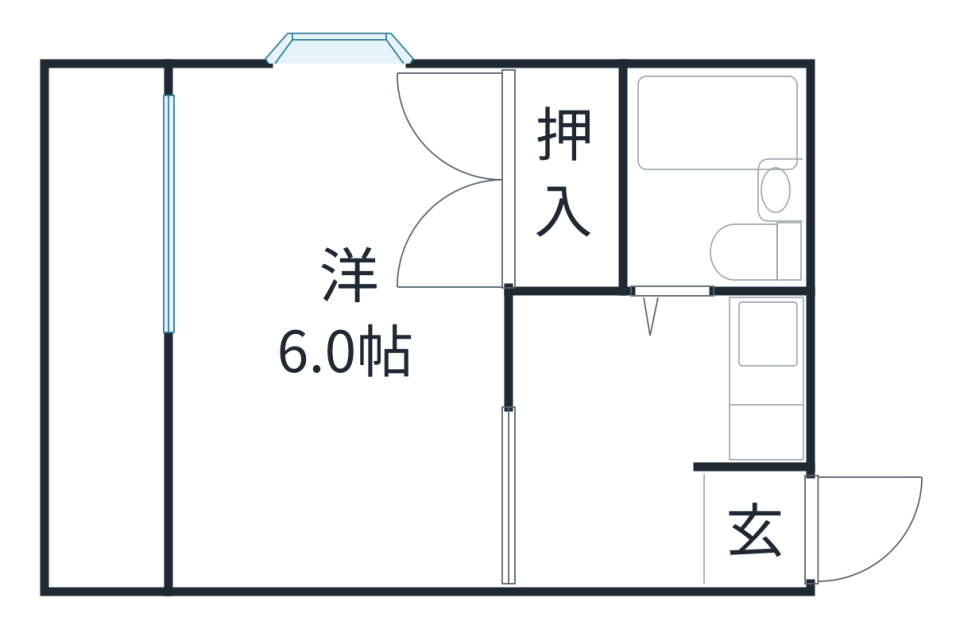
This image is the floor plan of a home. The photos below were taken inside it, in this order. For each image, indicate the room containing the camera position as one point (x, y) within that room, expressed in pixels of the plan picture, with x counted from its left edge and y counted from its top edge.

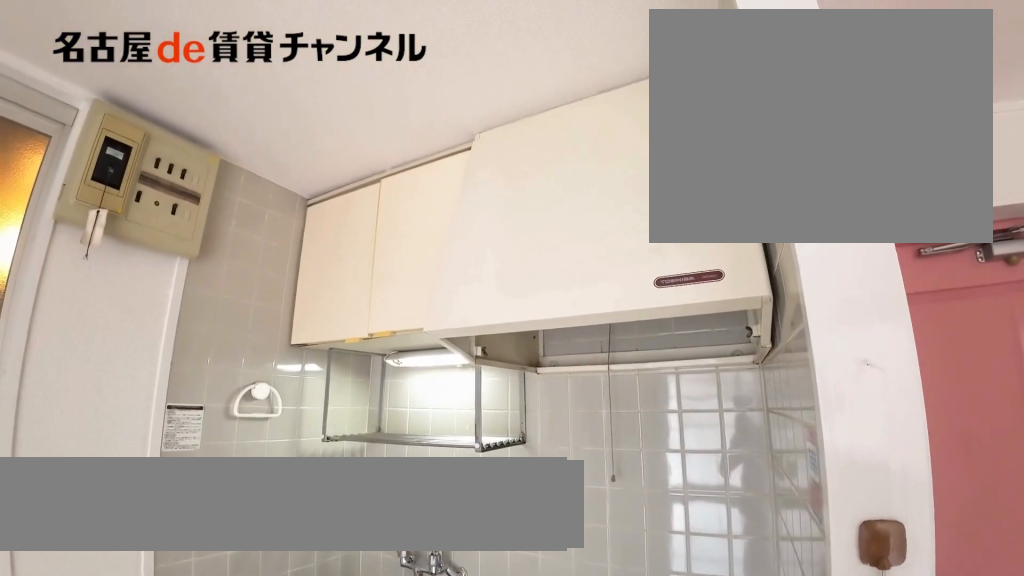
(772, 385)
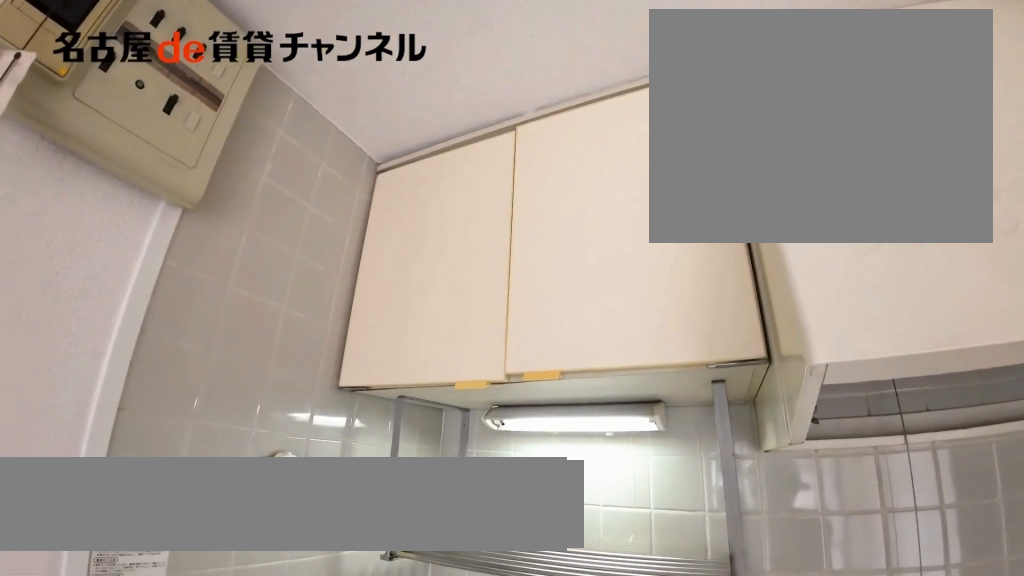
(772, 385)
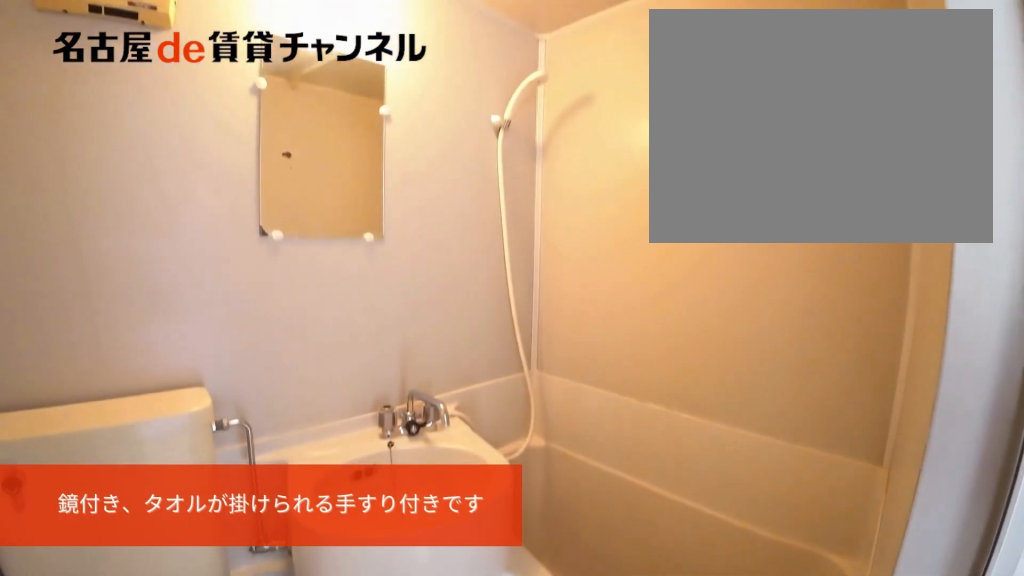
(715, 174)
